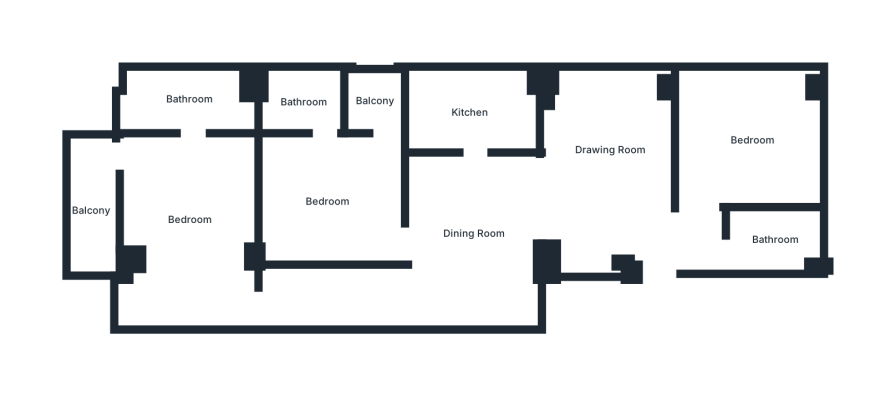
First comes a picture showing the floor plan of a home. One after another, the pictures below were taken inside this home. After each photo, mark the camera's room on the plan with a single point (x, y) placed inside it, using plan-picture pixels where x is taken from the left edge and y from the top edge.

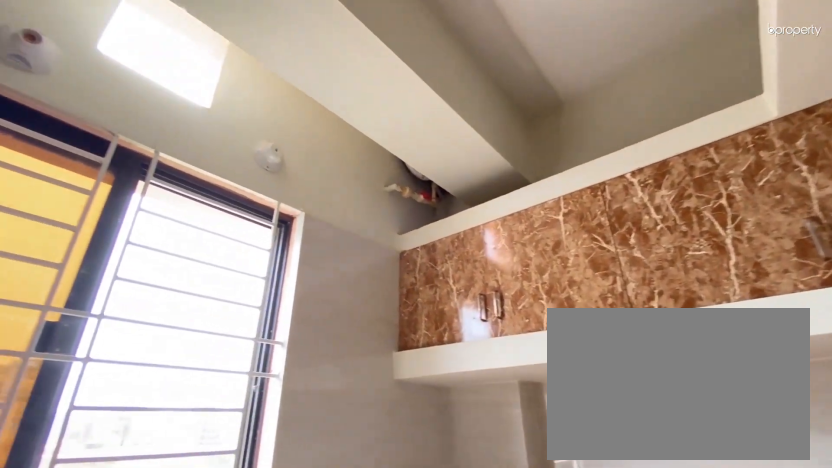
(469, 113)
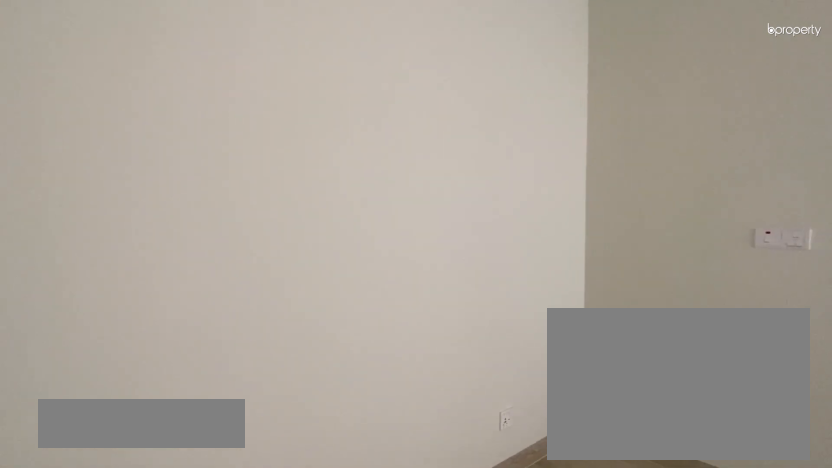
(326, 202)
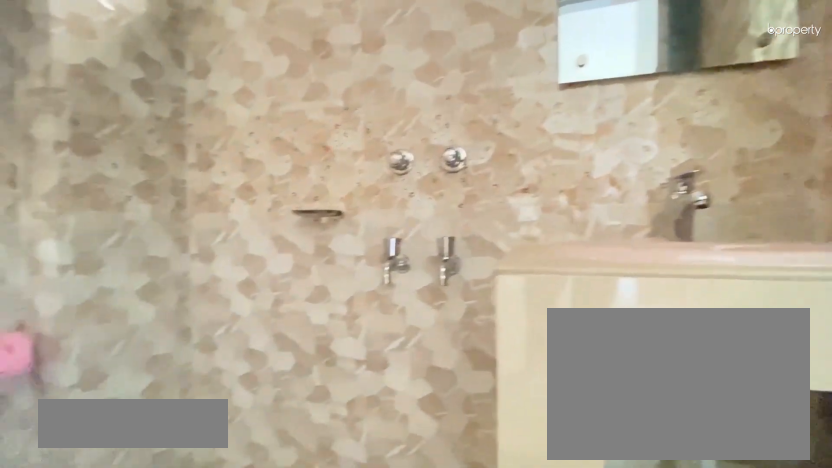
(301, 103)
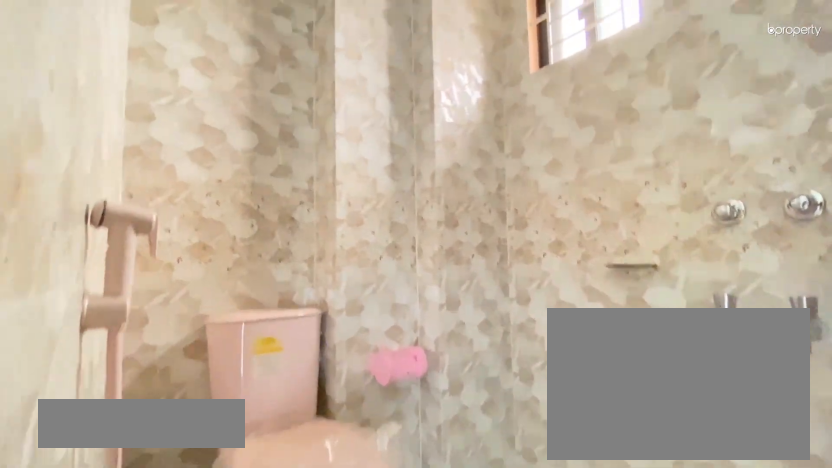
(301, 103)
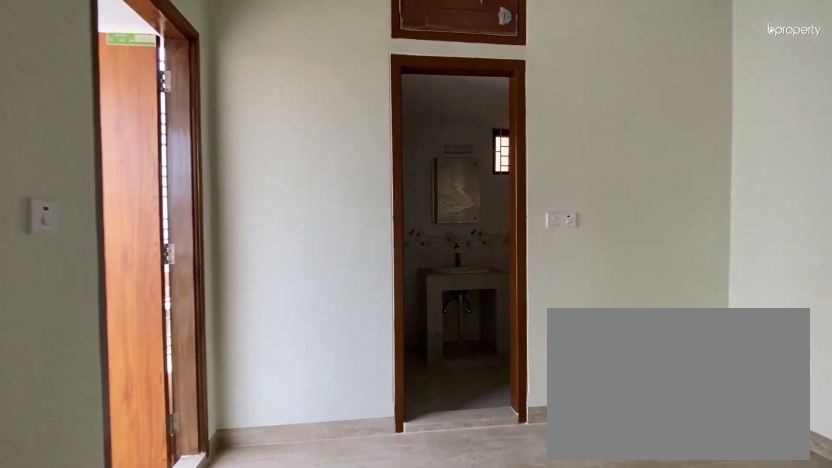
(188, 221)
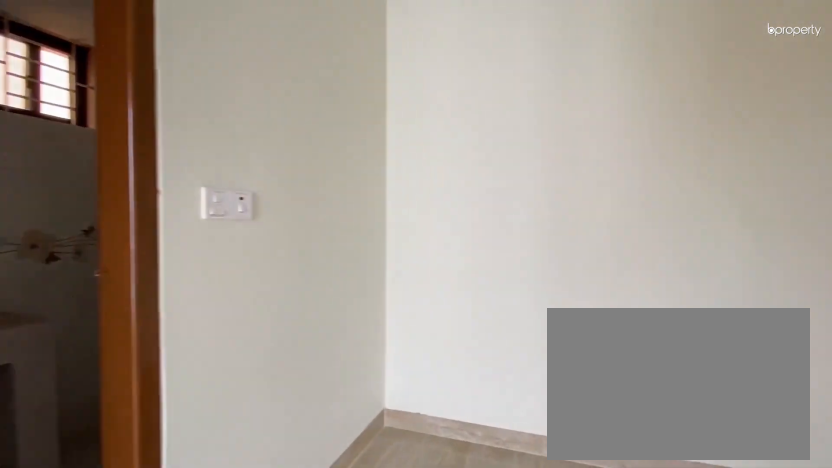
(188, 221)
